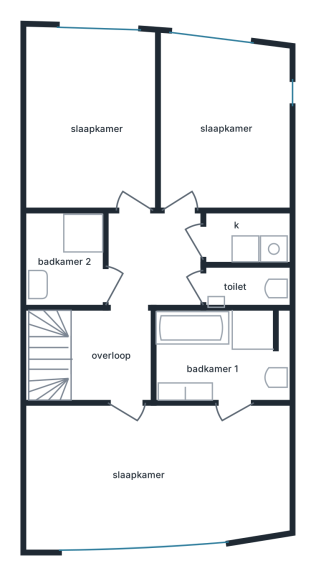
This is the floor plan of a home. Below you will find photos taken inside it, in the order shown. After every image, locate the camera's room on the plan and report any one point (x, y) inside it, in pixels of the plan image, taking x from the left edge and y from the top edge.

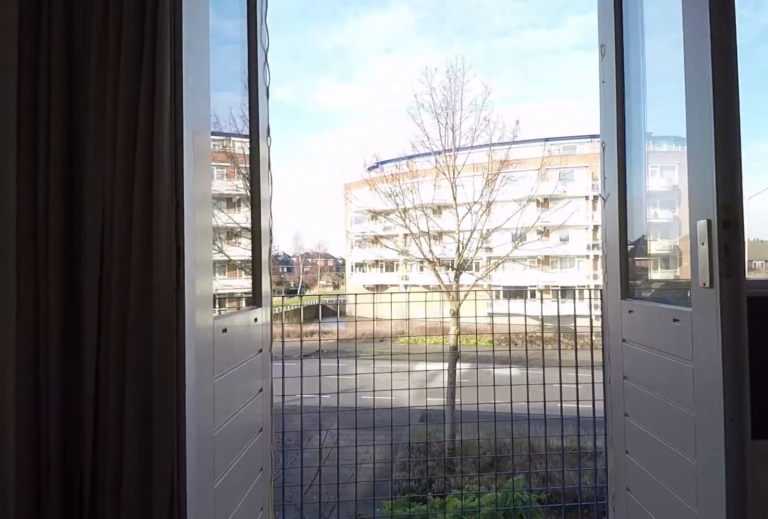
(156, 473)
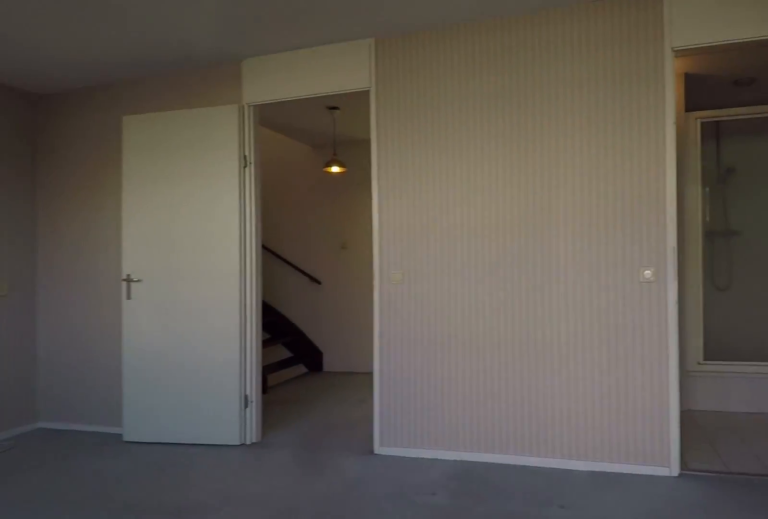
(156, 473)
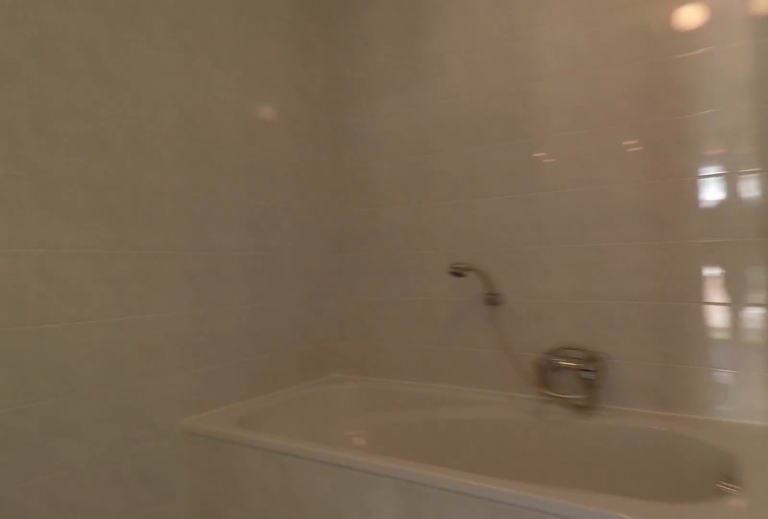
(215, 351)
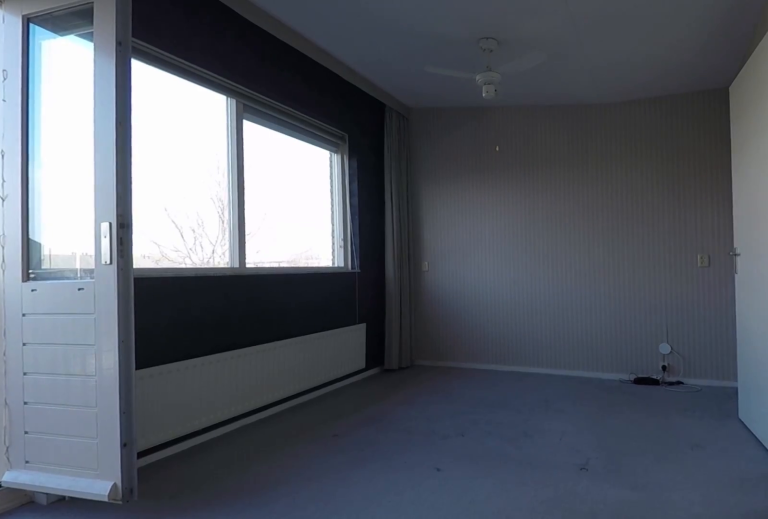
(156, 473)
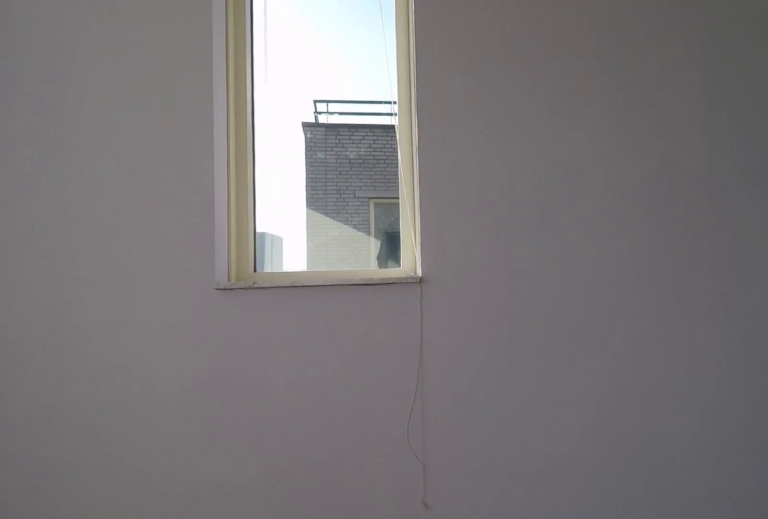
(222, 125)
